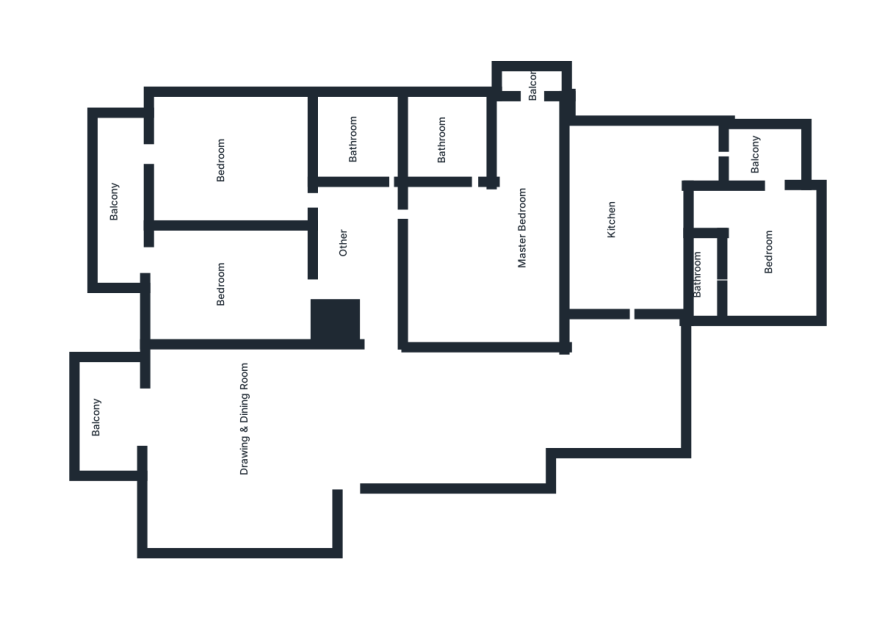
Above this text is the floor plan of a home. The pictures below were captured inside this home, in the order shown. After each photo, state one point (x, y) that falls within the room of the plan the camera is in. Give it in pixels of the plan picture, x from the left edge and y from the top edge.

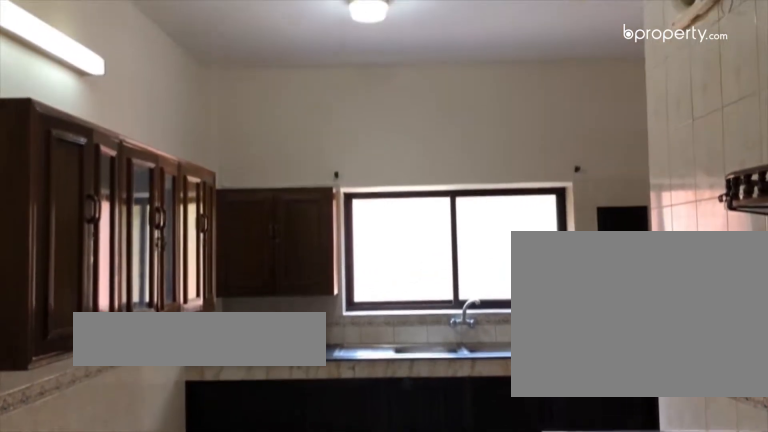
(619, 216)
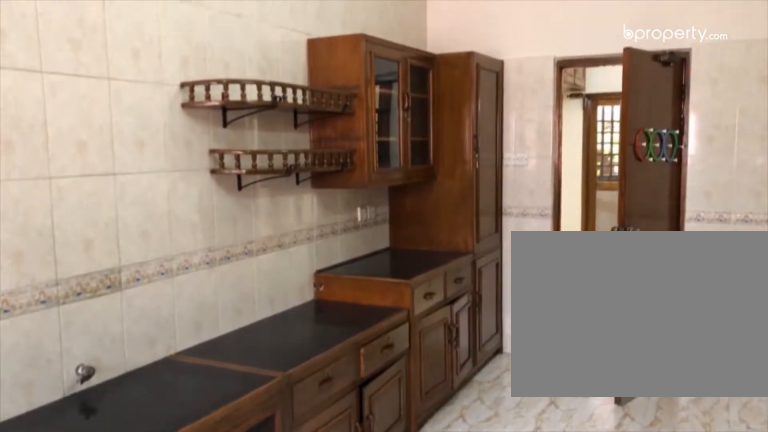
(621, 216)
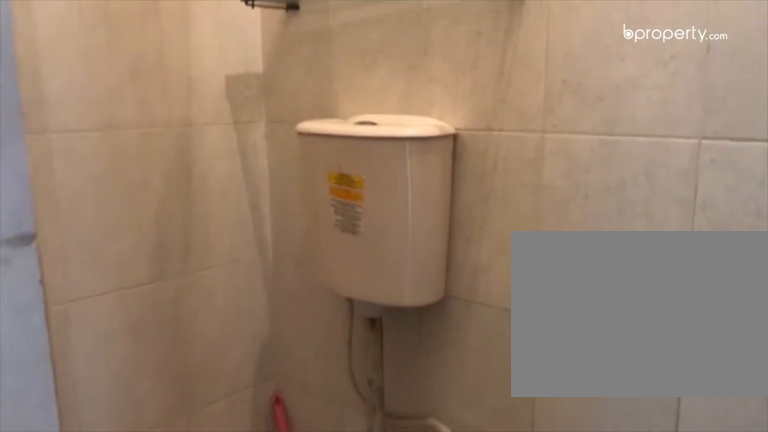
(704, 271)
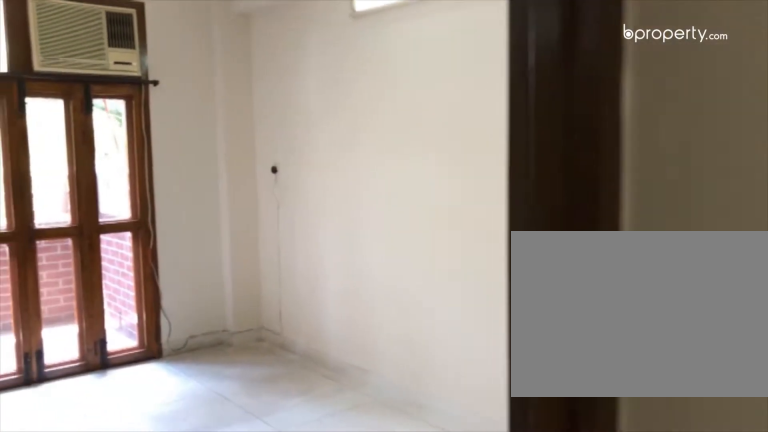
(221, 154)
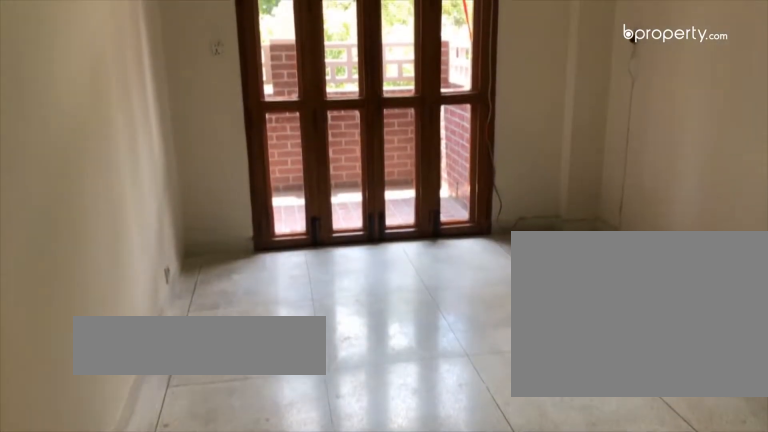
(221, 154)
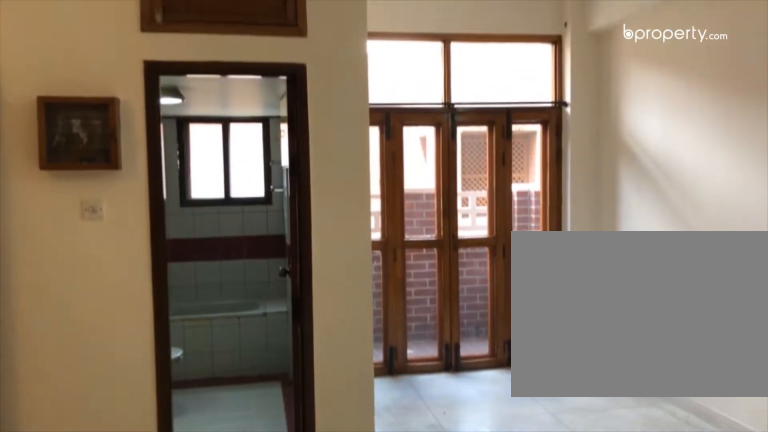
(493, 260)
